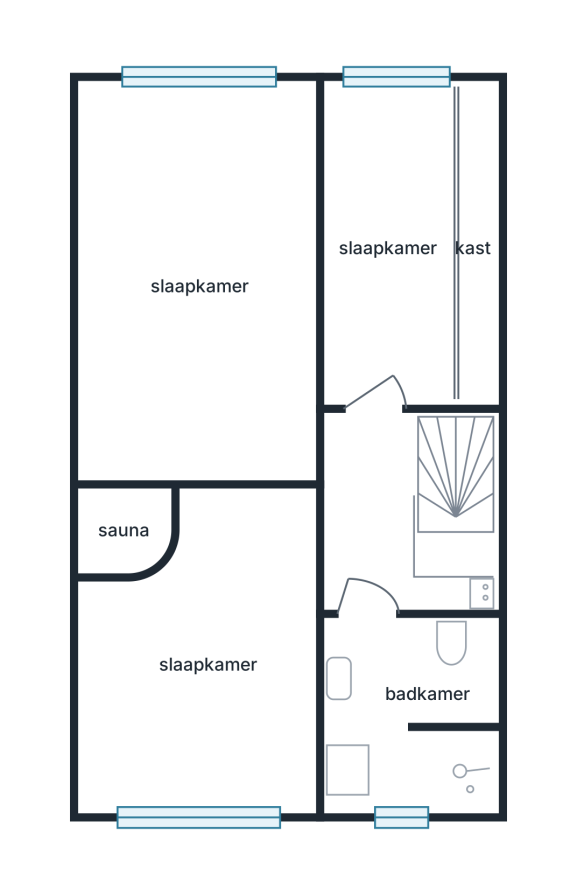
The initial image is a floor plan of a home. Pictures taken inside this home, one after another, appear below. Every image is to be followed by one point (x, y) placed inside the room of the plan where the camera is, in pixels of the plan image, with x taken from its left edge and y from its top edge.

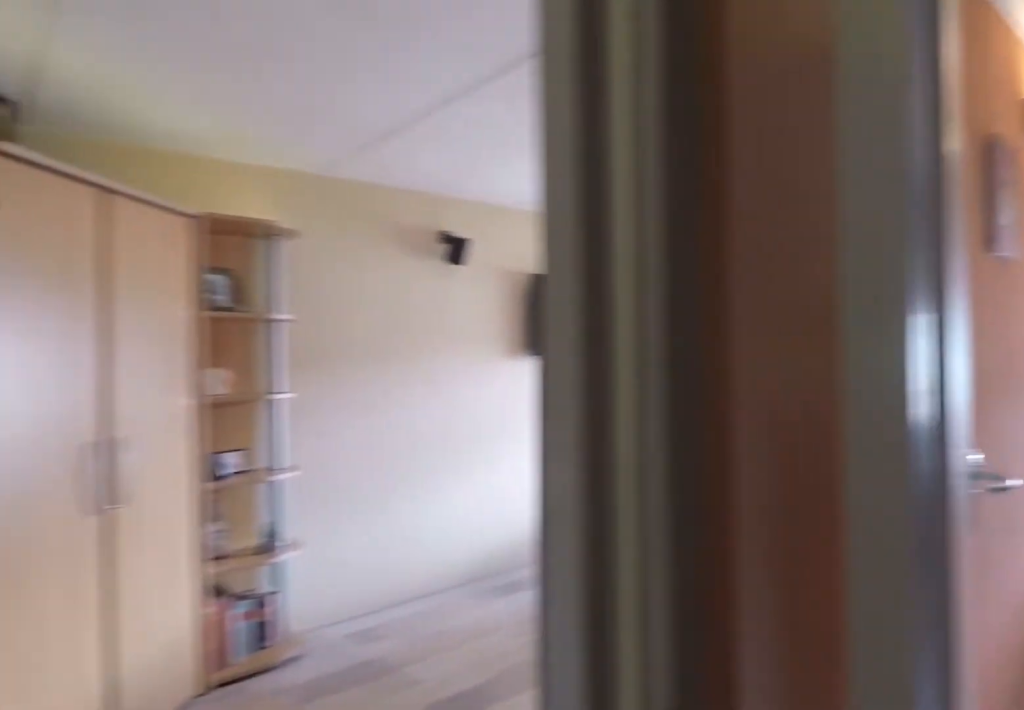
(379, 519)
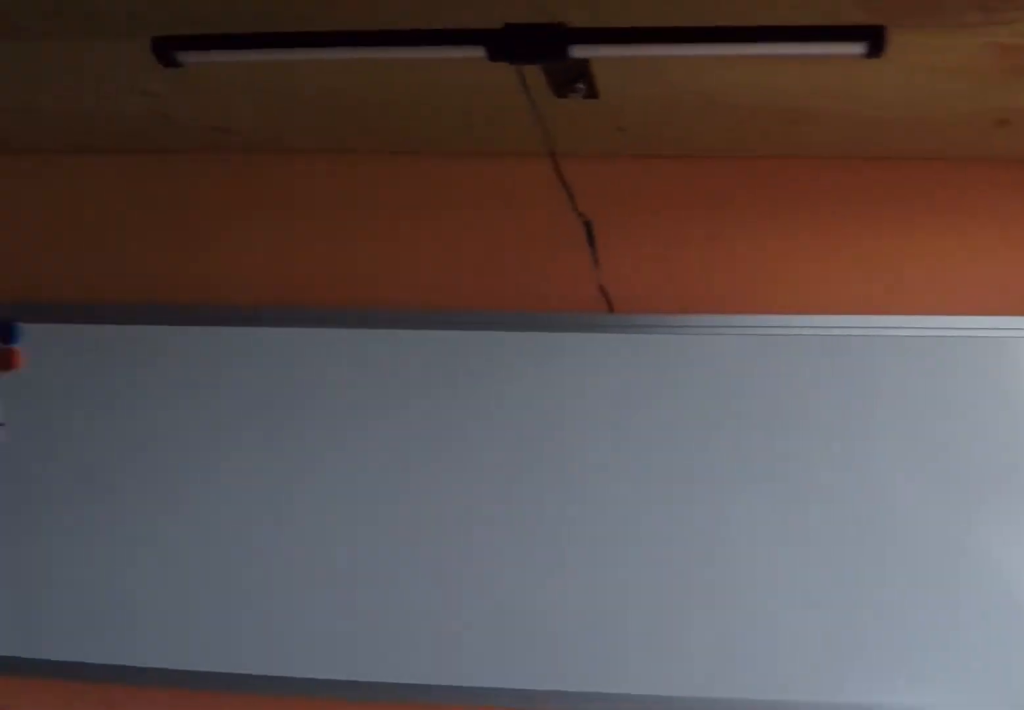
(387, 245)
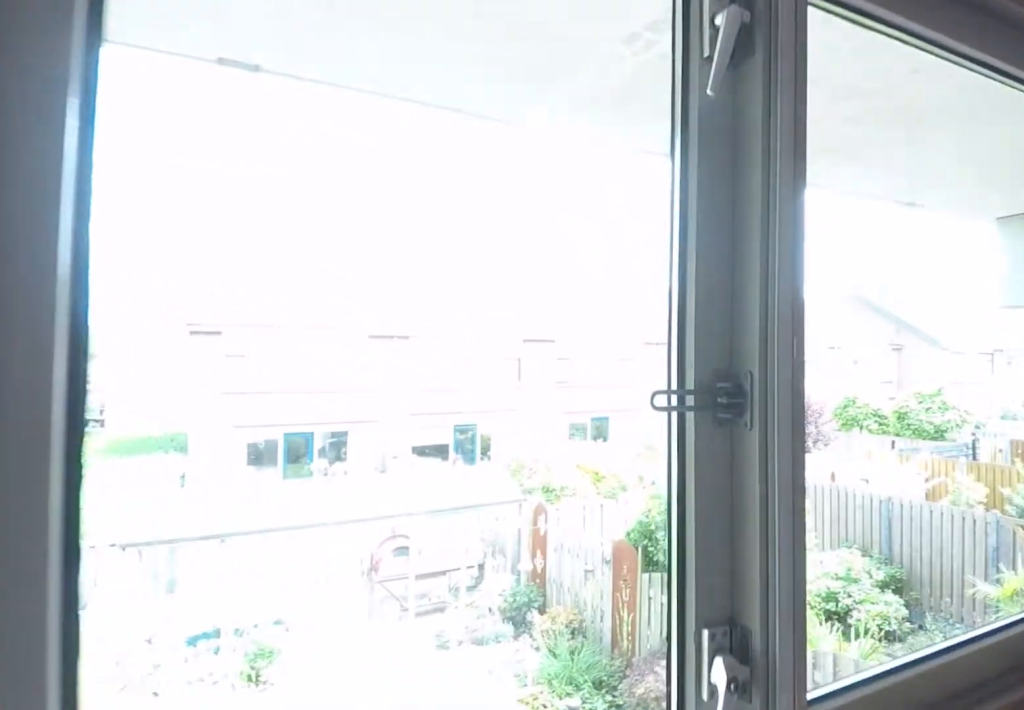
(135, 217)
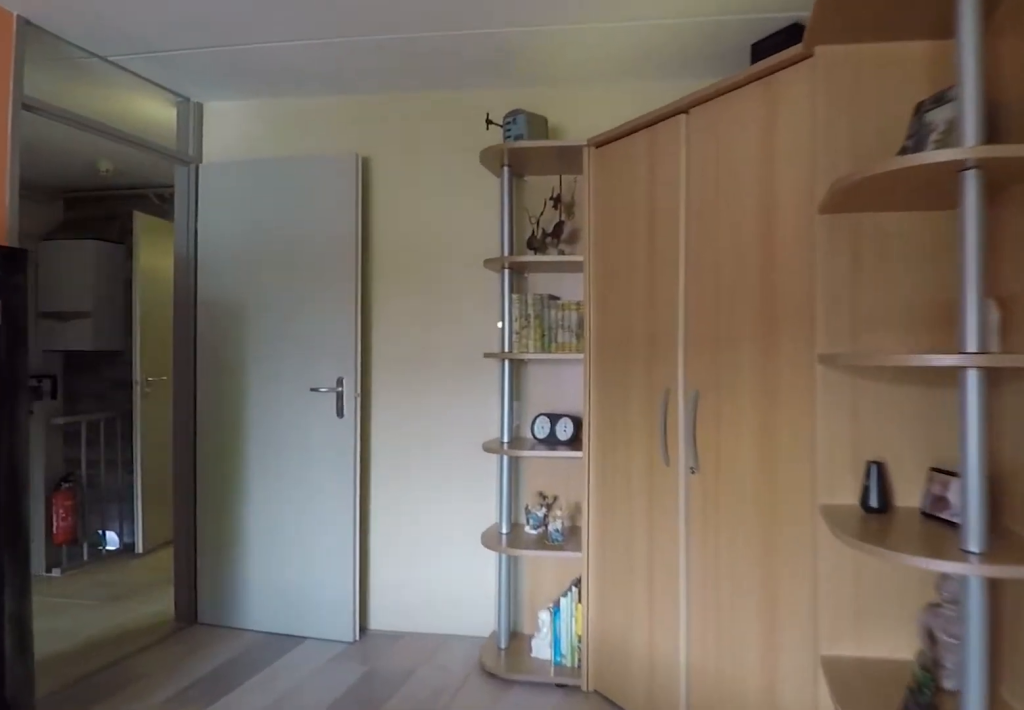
(135, 217)
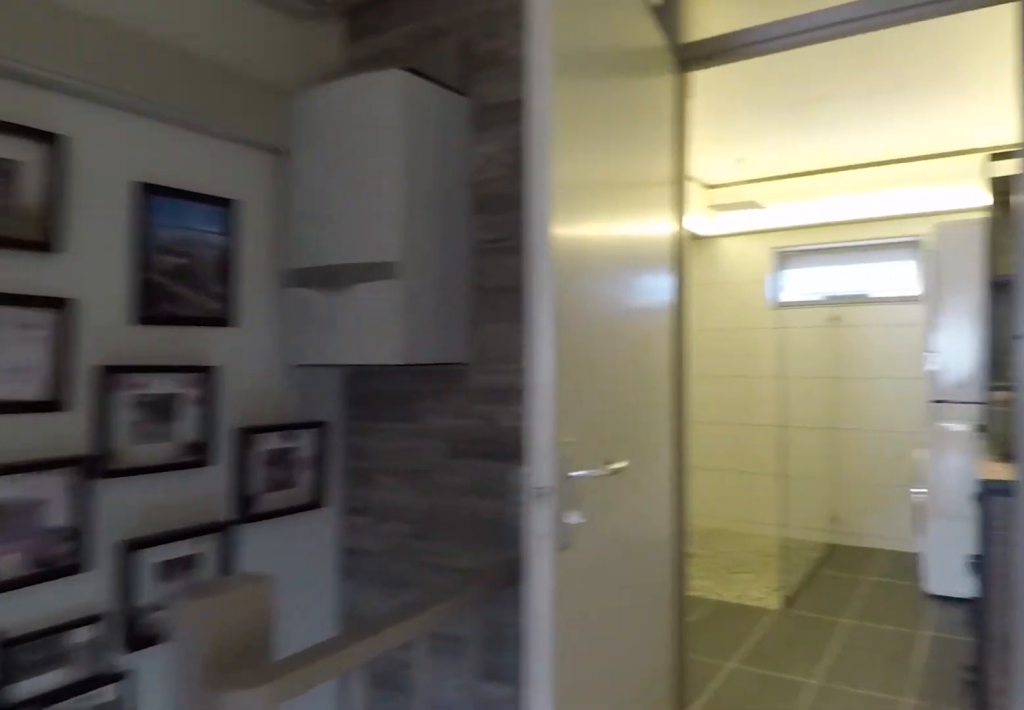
(377, 518)
